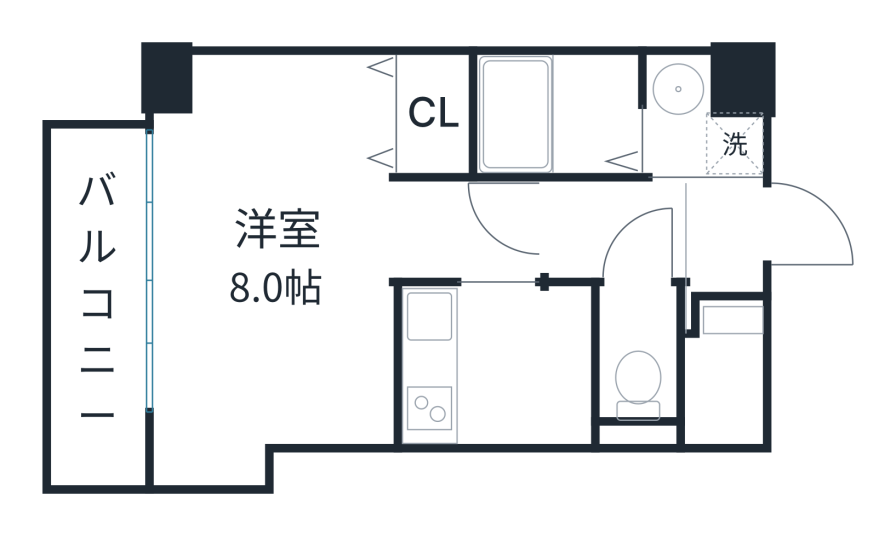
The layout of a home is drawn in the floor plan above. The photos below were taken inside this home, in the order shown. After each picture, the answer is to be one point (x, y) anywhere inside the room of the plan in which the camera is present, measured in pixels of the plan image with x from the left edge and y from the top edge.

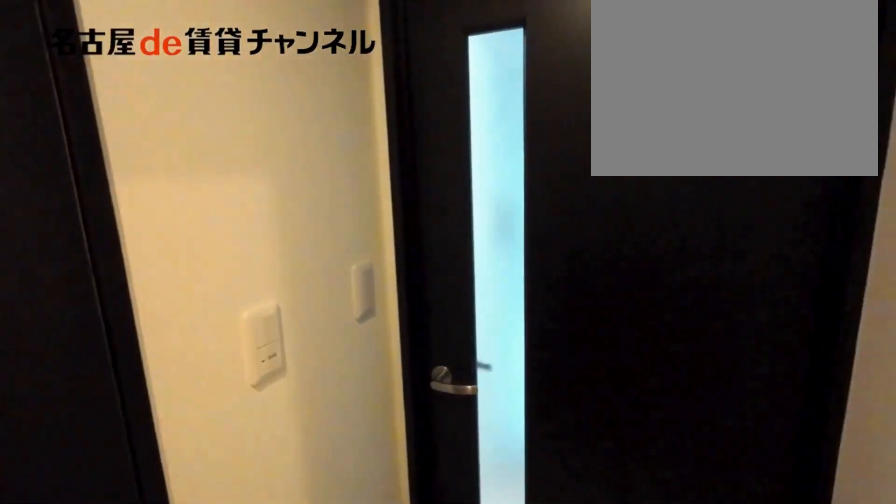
(617, 231)
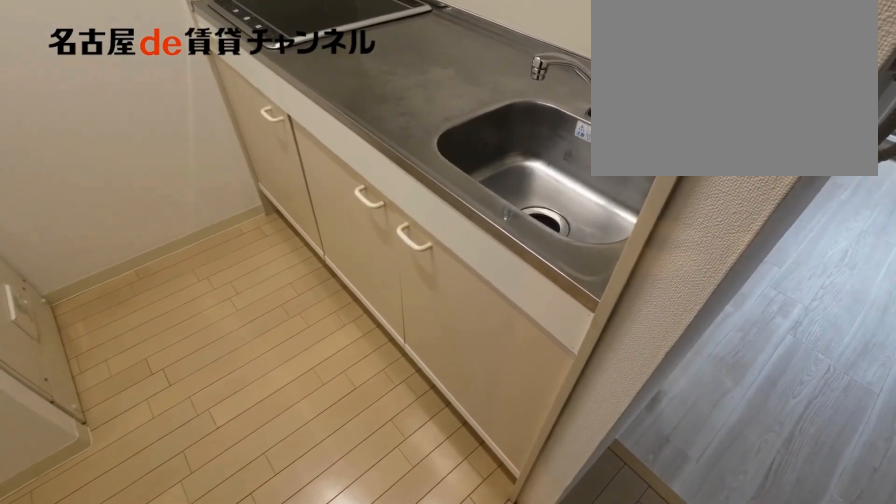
(495, 365)
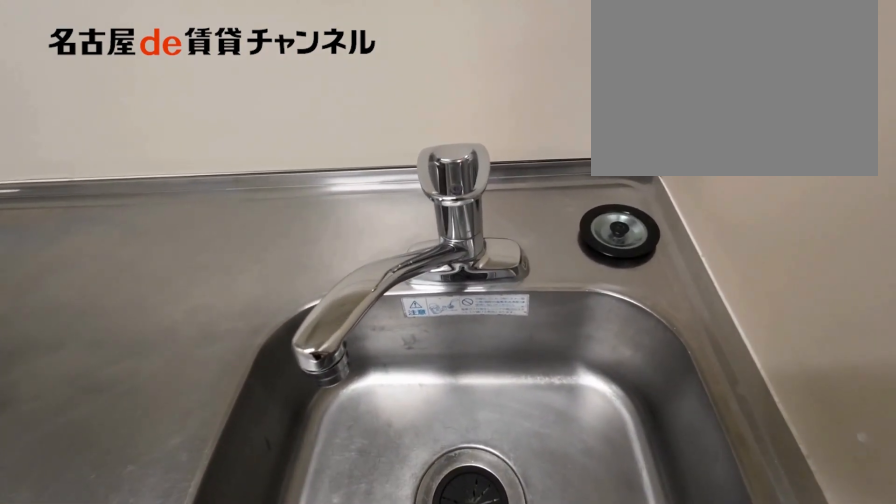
(495, 365)
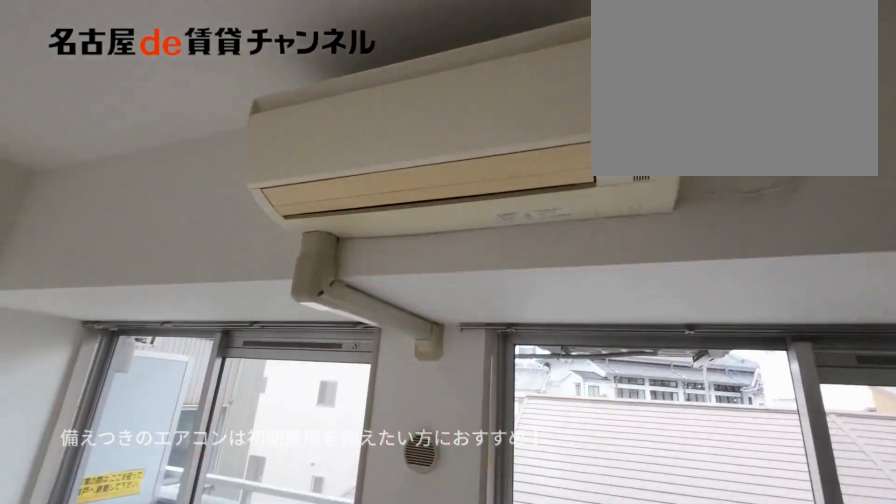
(296, 258)
